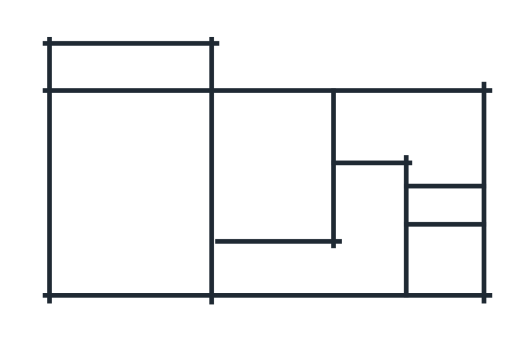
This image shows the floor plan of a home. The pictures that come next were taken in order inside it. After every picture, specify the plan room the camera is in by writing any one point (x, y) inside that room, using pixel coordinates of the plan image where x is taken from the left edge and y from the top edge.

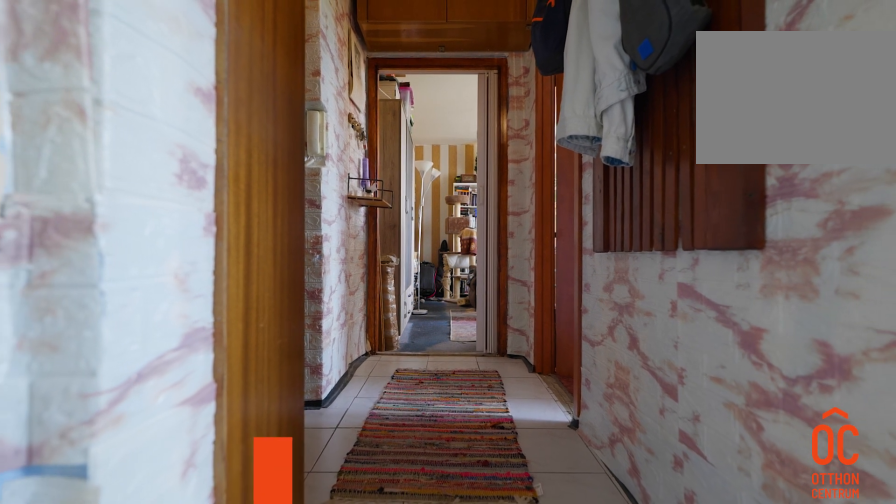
(275, 267)
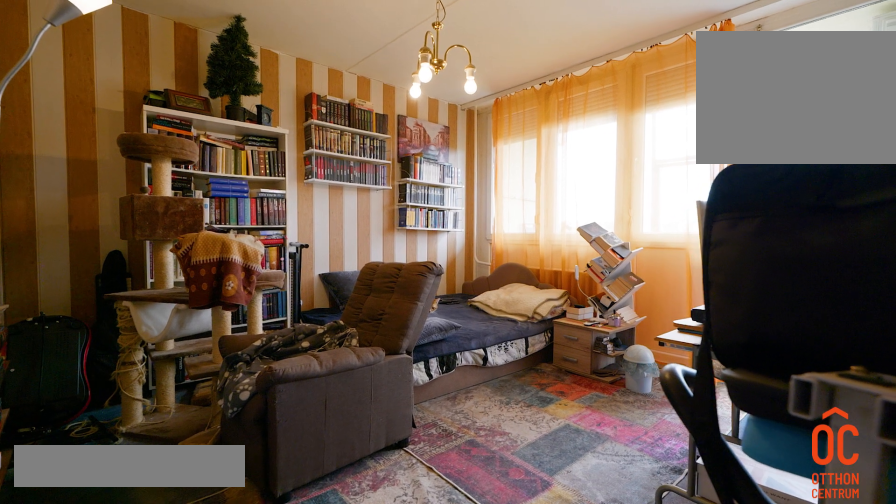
(127, 205)
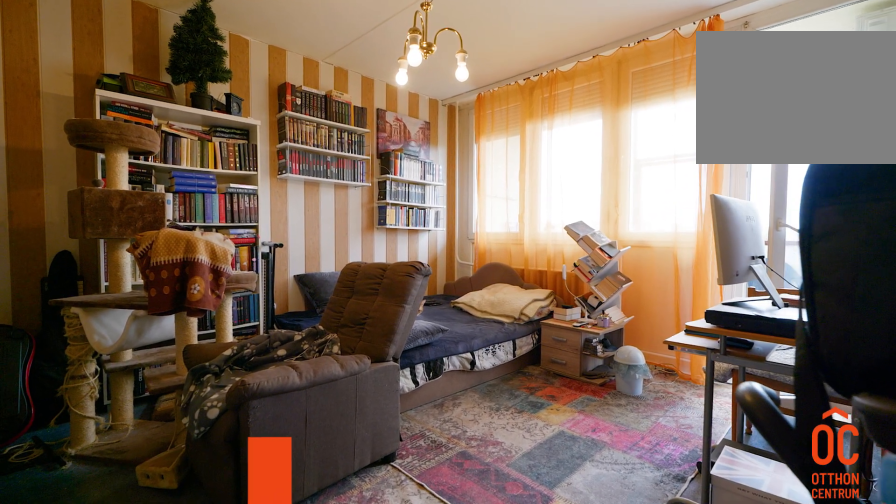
(127, 205)
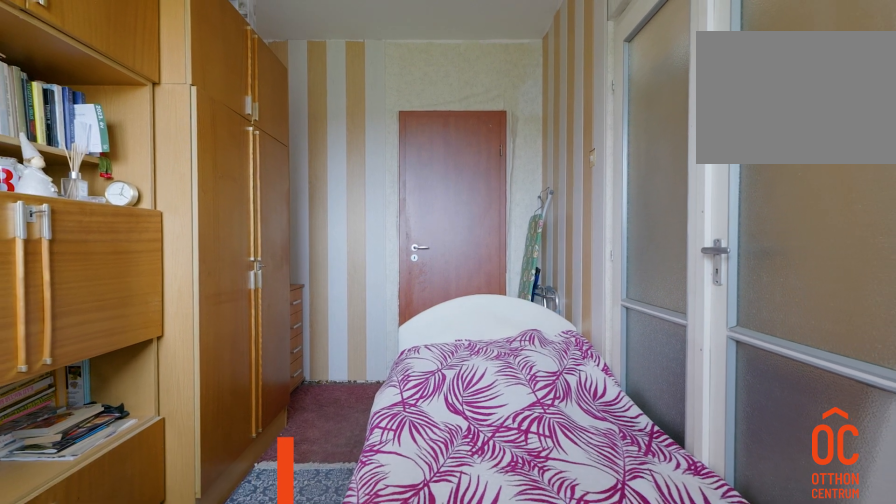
(275, 170)
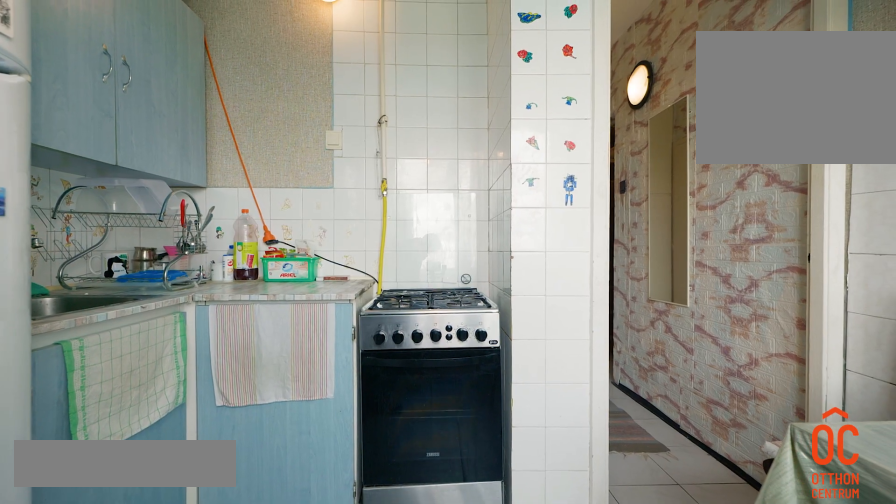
(371, 127)
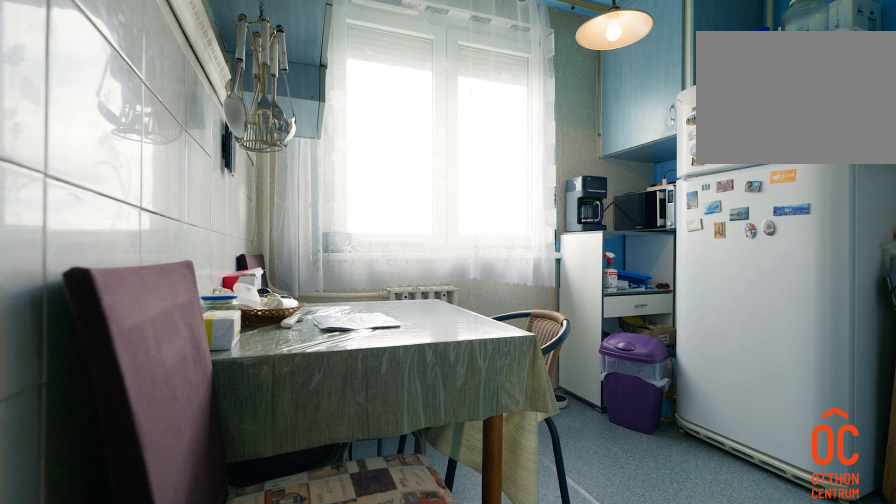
(371, 127)
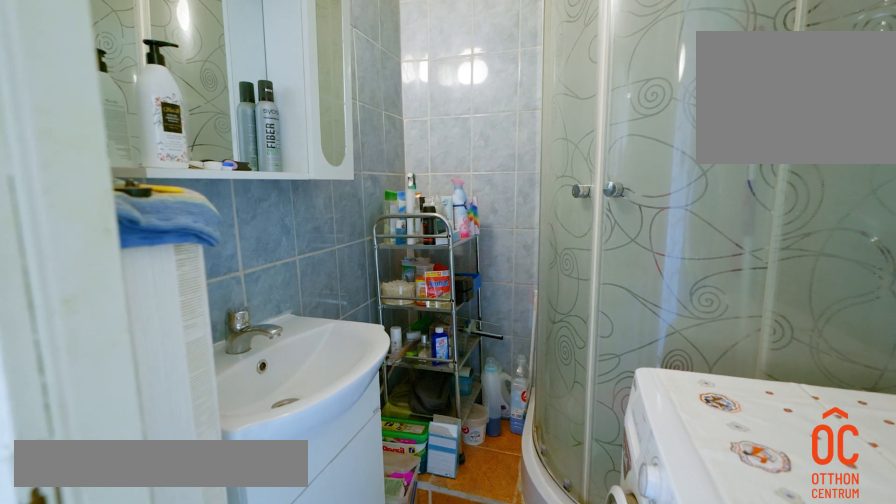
(453, 268)
